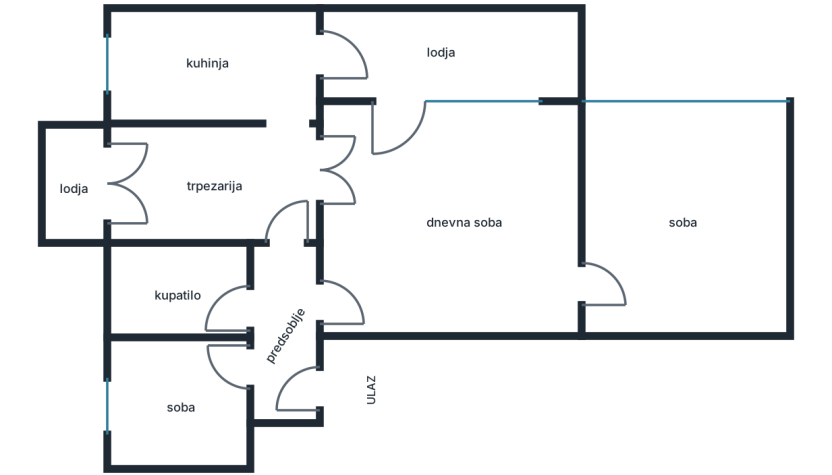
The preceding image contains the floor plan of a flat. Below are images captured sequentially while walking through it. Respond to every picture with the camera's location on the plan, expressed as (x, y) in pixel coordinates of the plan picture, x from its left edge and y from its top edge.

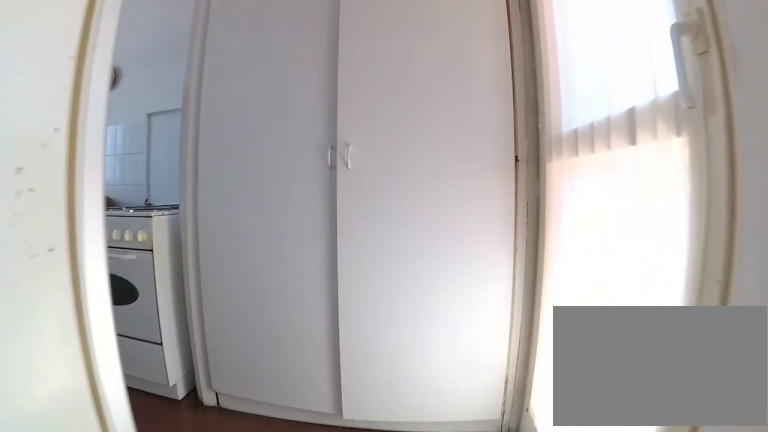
(286, 116)
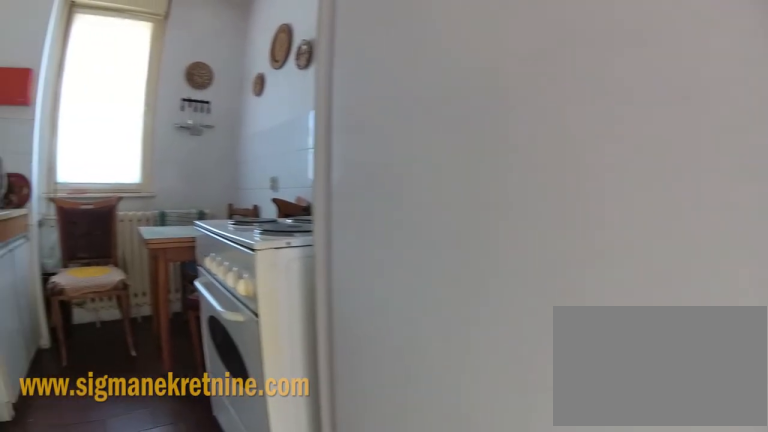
(298, 81)
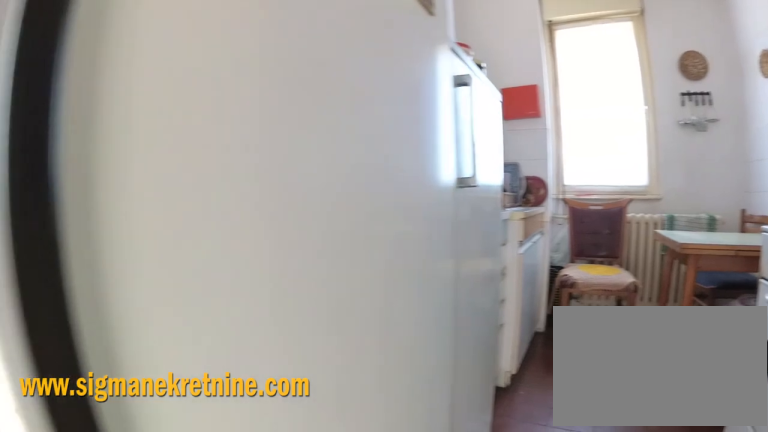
(307, 59)
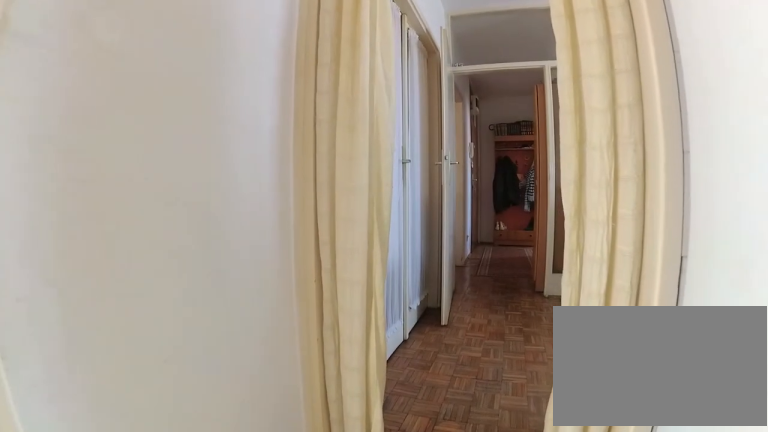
(286, 57)
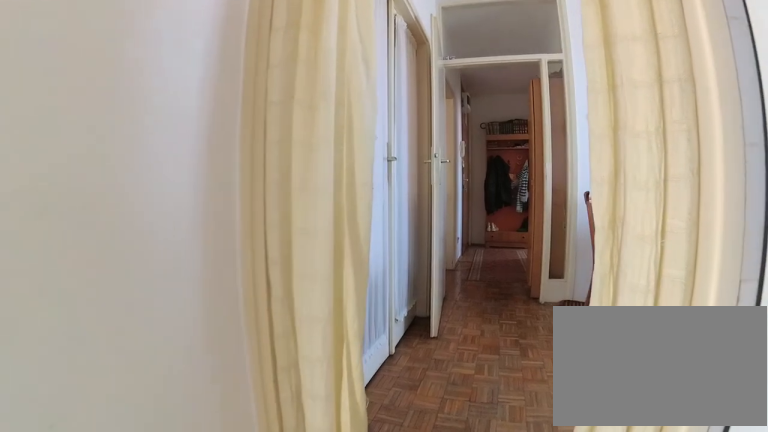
(287, 69)
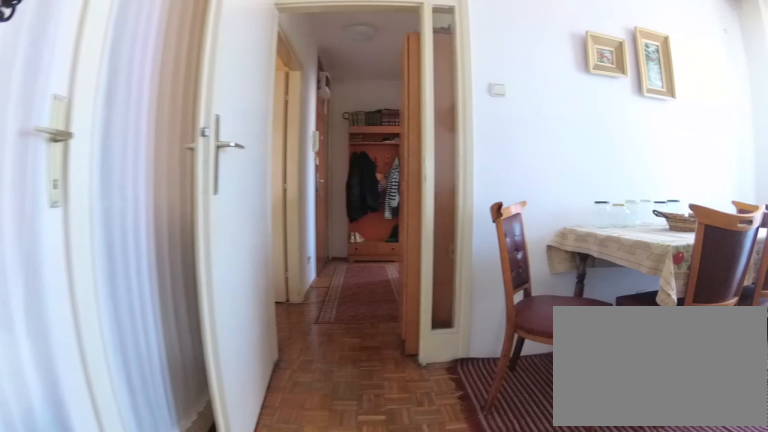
(286, 125)
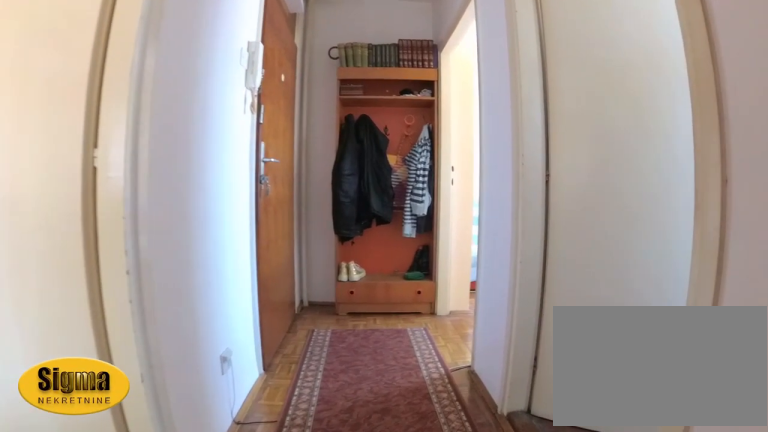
(282, 224)
